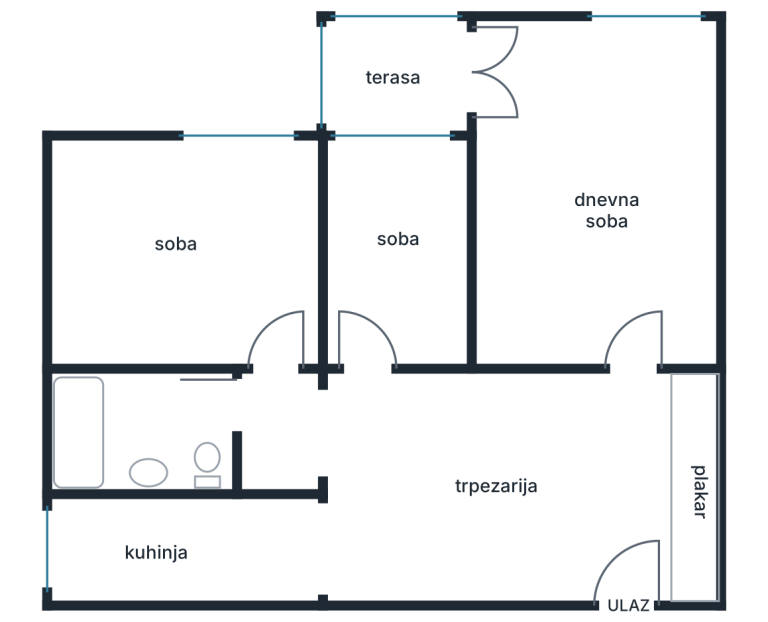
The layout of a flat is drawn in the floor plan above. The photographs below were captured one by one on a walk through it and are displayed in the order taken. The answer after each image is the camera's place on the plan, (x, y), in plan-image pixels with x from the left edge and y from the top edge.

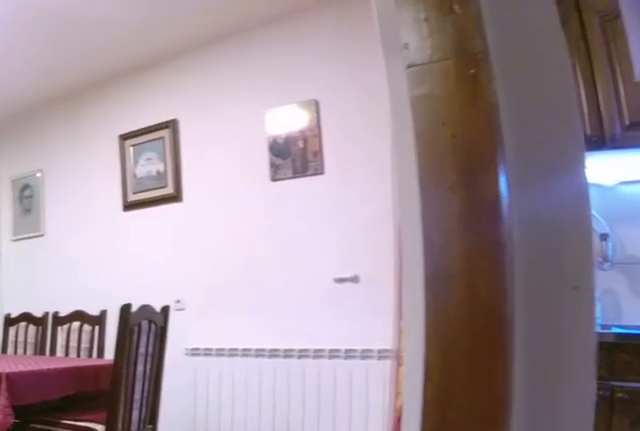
(266, 404)
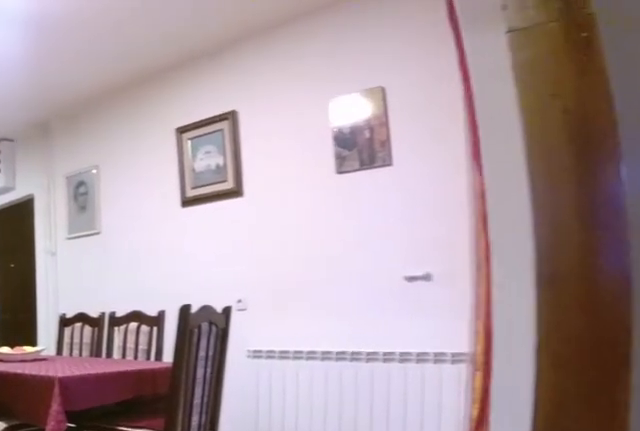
(272, 403)
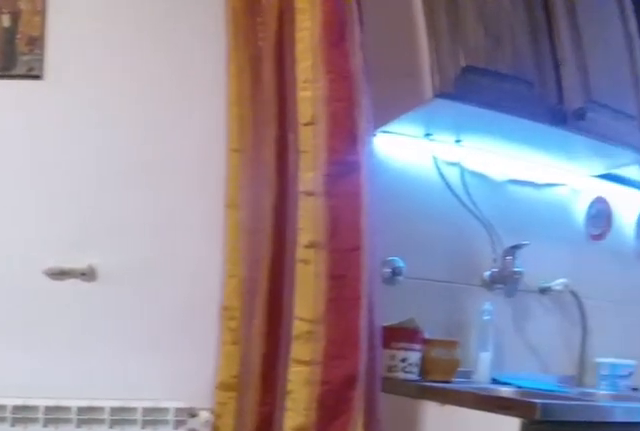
(351, 464)
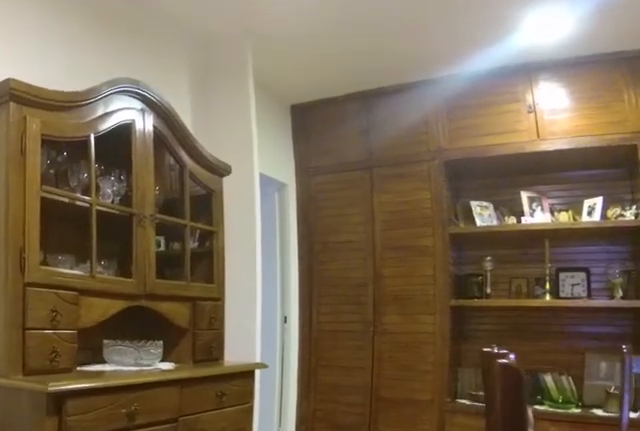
(380, 510)
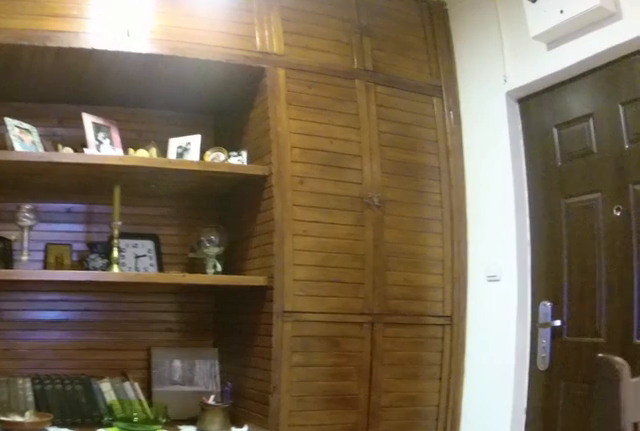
(519, 494)
